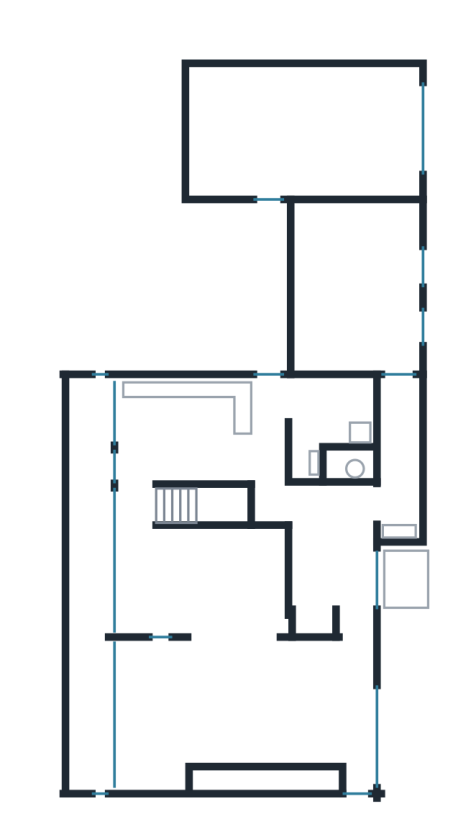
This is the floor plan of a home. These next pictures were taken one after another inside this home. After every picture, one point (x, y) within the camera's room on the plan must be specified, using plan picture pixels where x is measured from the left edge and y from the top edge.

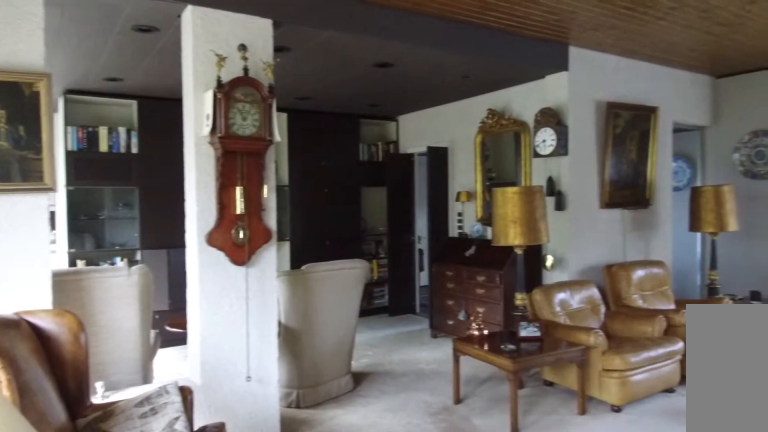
(228, 661)
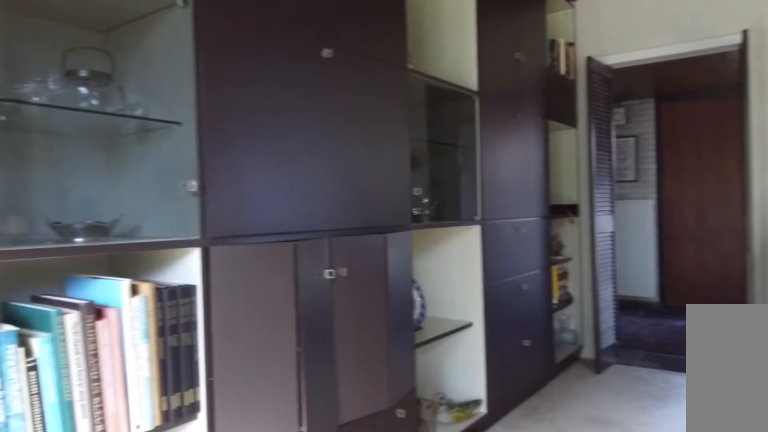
(227, 661)
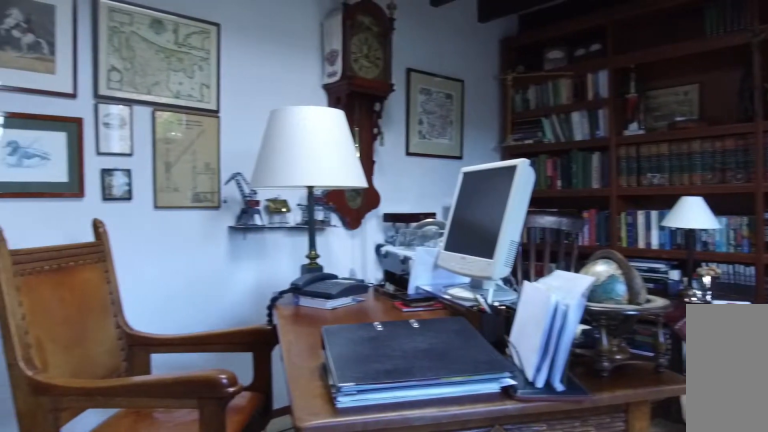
(355, 287)
